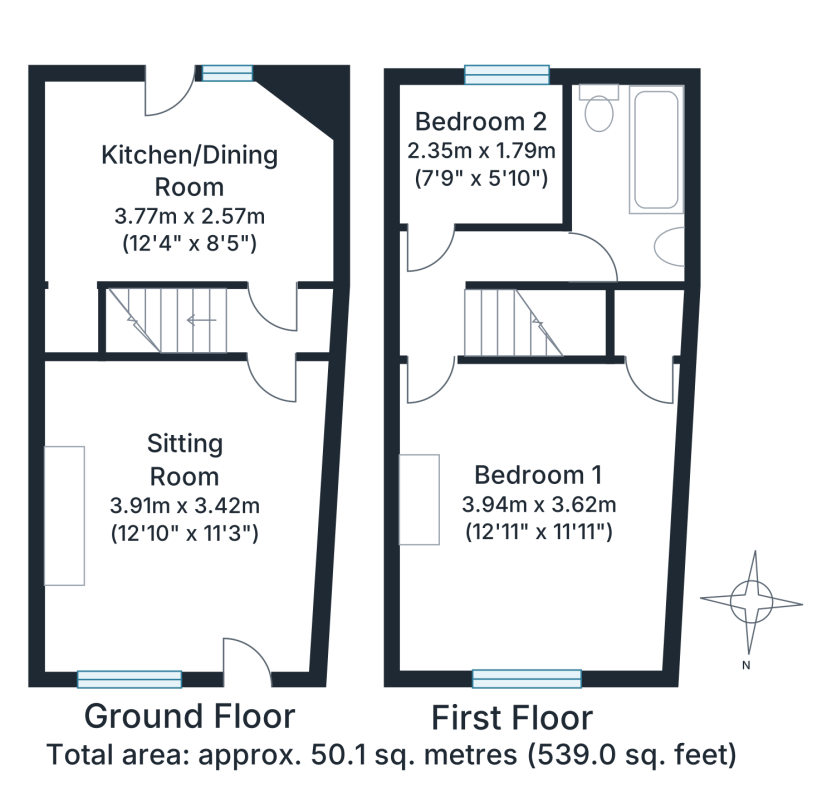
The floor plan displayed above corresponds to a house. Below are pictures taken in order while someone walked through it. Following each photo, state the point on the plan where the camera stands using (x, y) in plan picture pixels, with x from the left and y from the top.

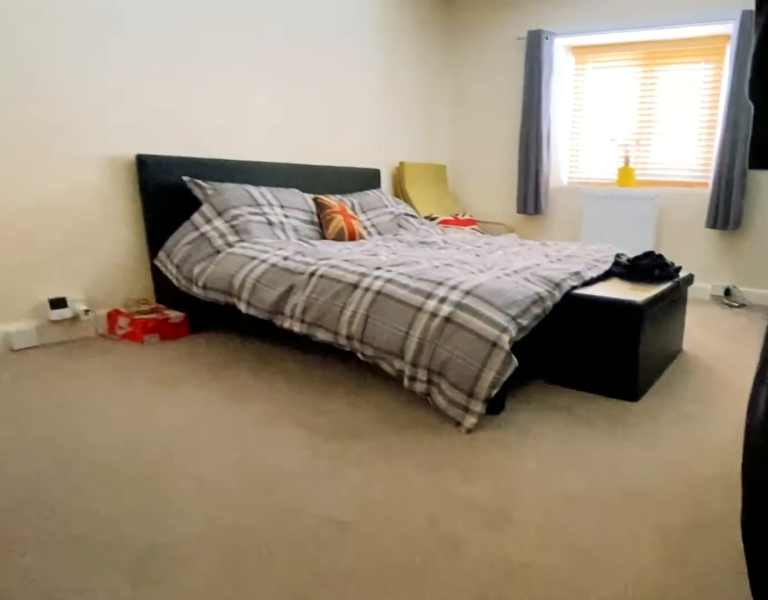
(436, 386)
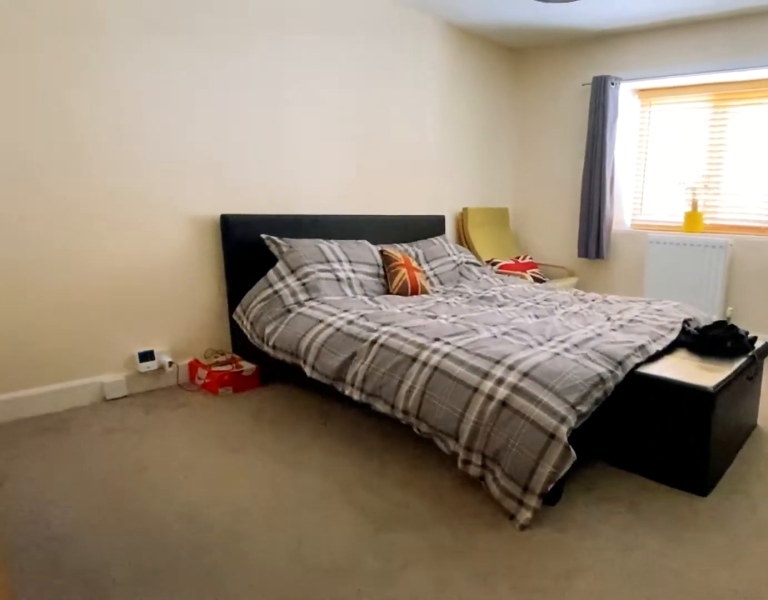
(459, 425)
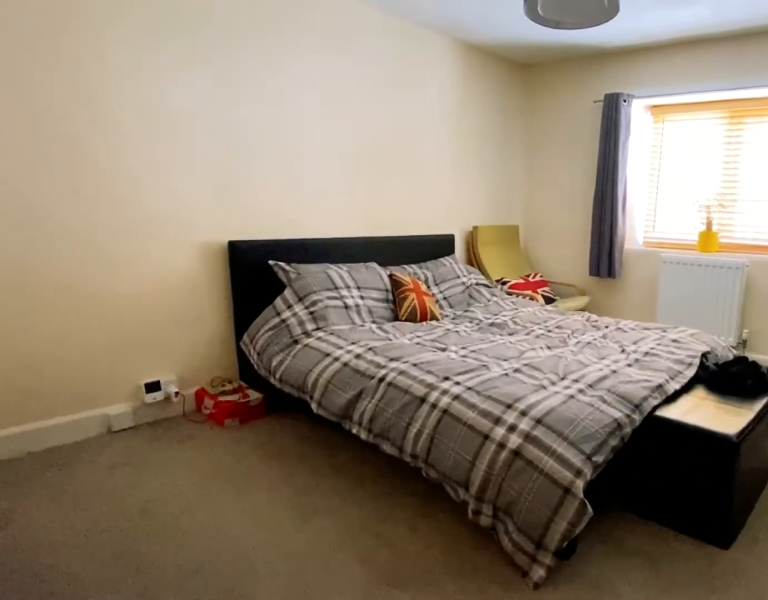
(474, 431)
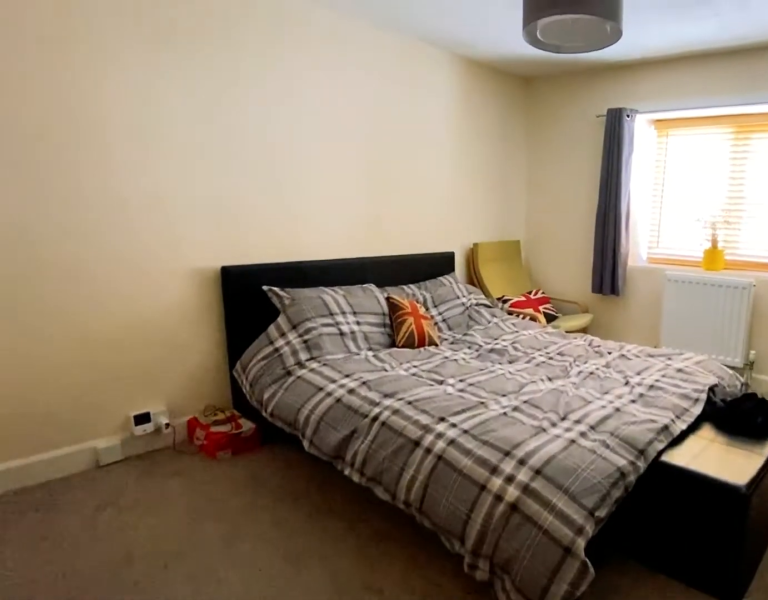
(491, 435)
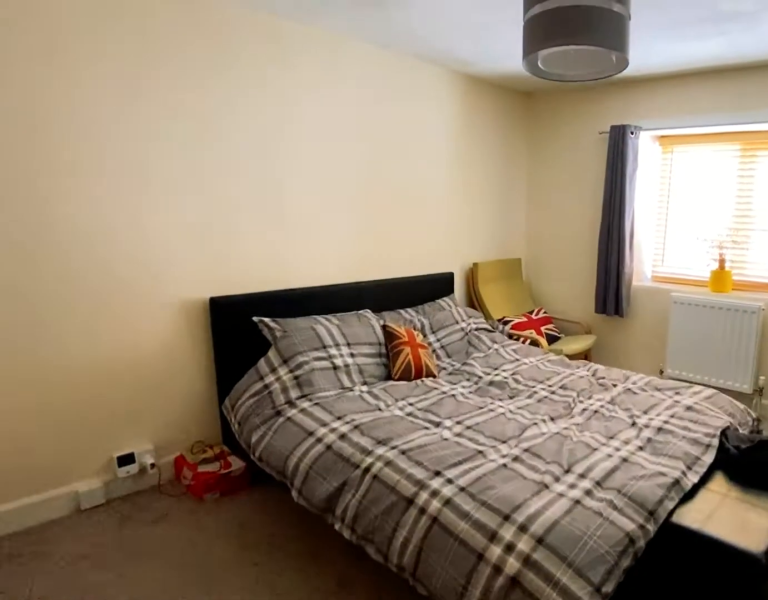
(509, 438)
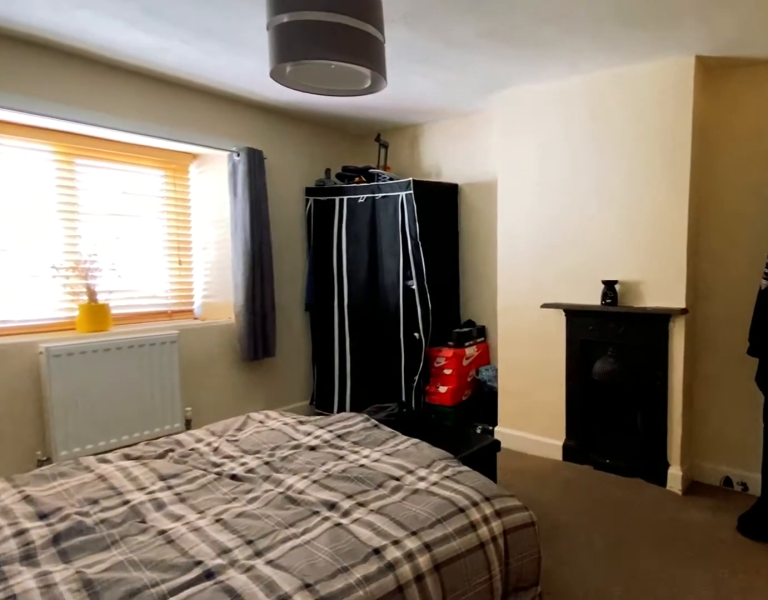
(530, 441)
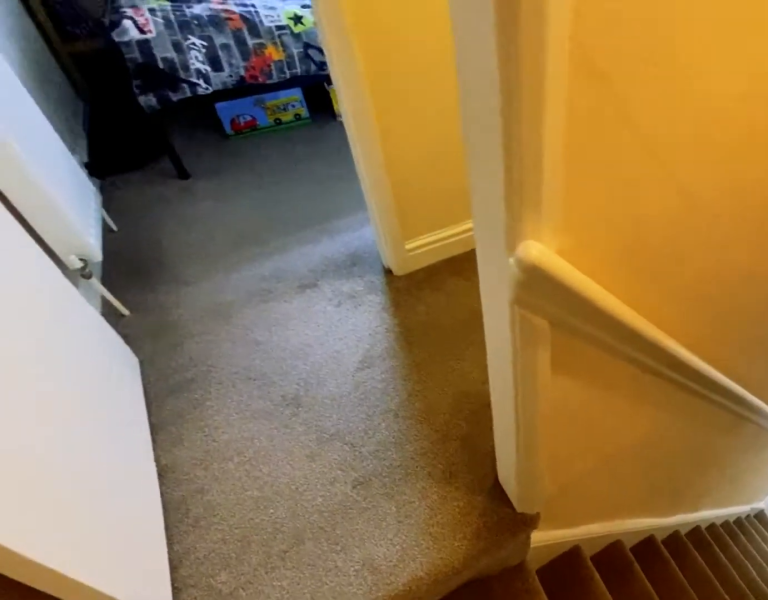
(462, 320)
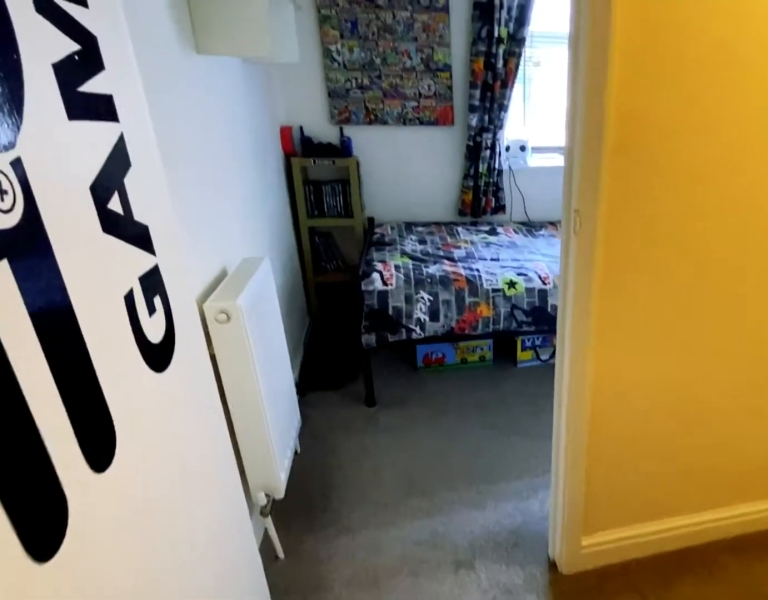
(428, 285)
